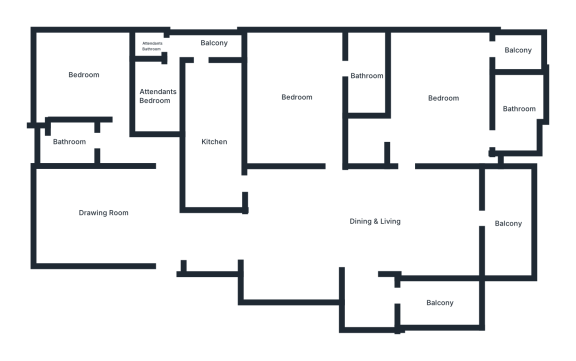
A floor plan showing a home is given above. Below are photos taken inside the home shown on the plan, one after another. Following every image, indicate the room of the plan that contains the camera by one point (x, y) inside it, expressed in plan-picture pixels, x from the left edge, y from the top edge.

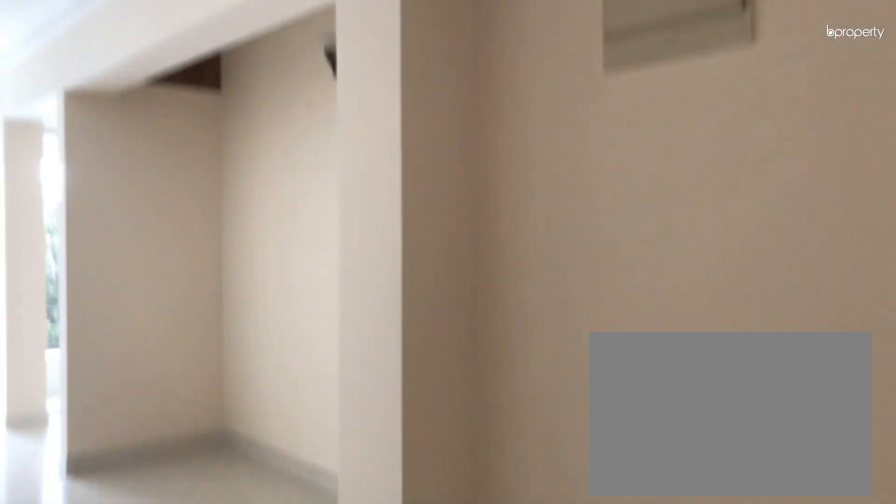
(105, 213)
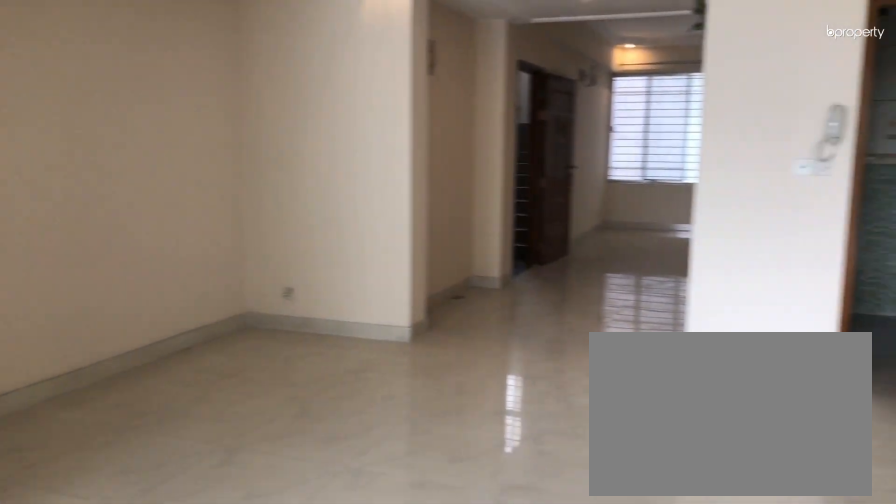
(378, 221)
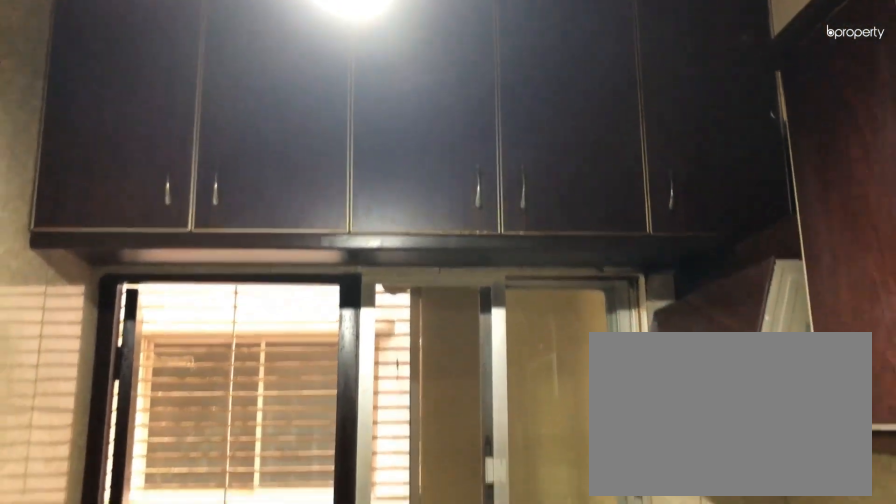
(214, 141)
